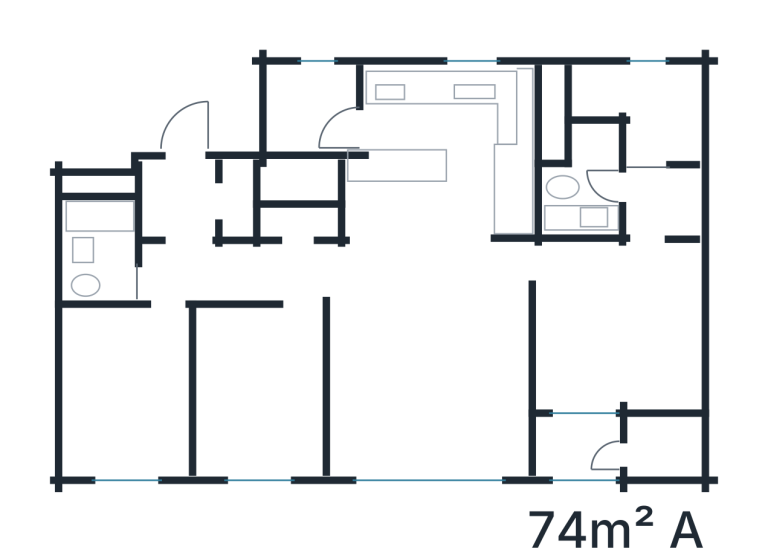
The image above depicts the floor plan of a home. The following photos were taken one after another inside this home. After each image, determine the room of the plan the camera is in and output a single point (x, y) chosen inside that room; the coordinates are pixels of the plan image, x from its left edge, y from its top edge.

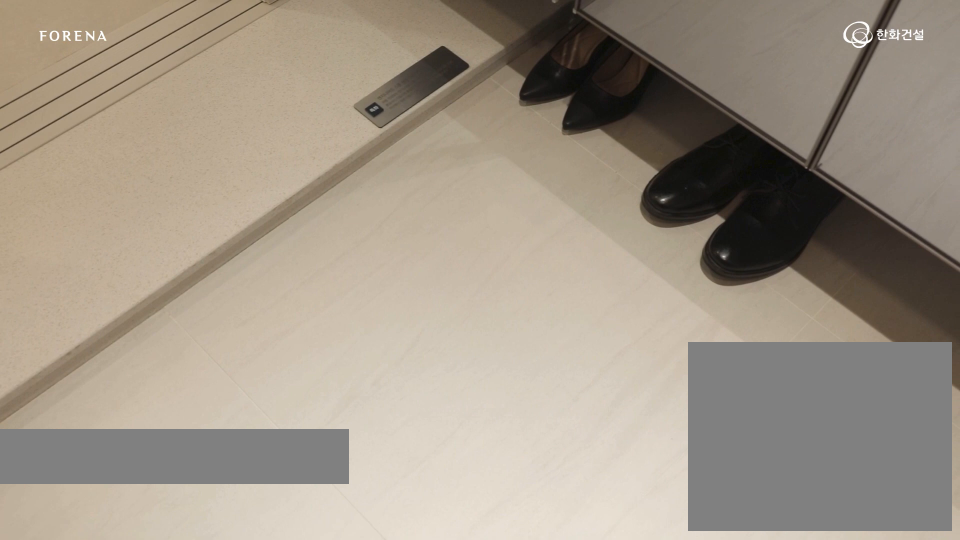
(188, 197)
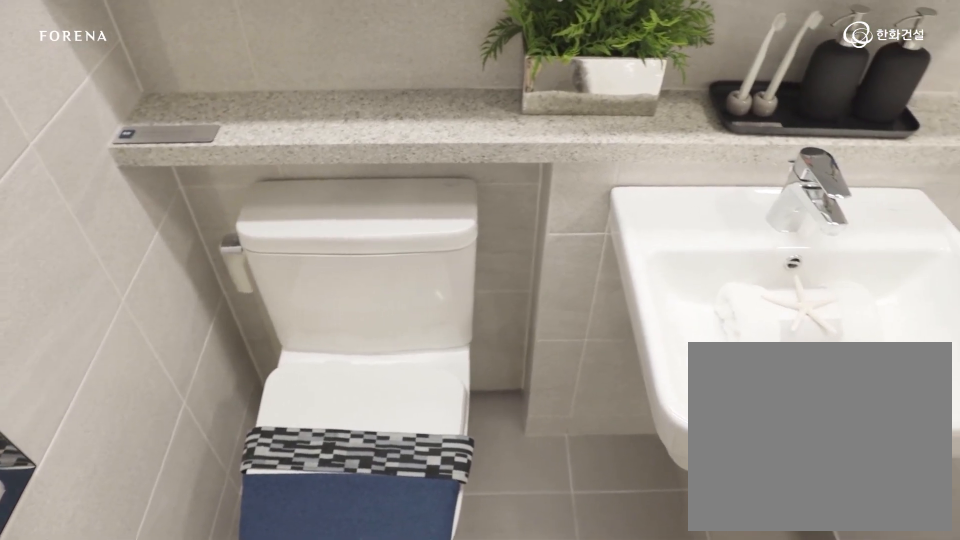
(129, 278)
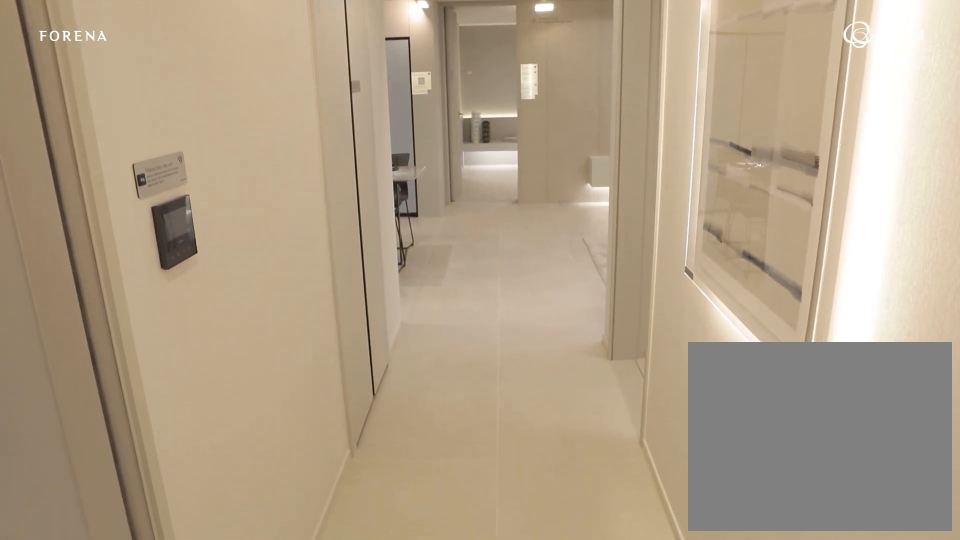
(273, 272)
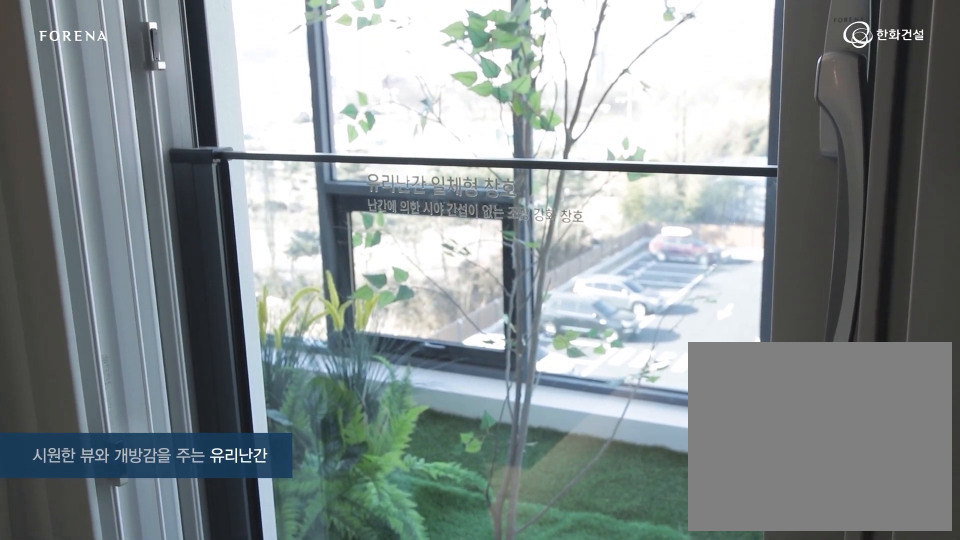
(435, 370)
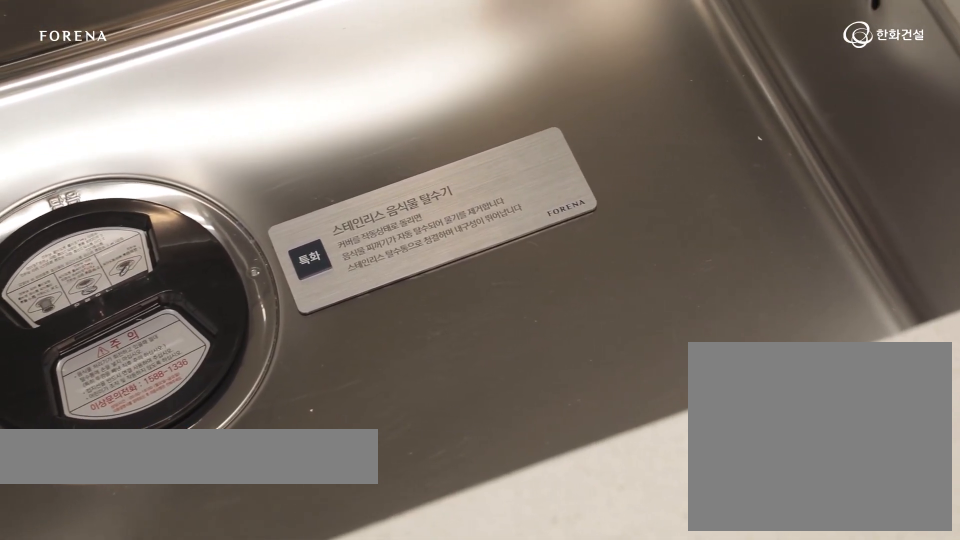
(422, 215)
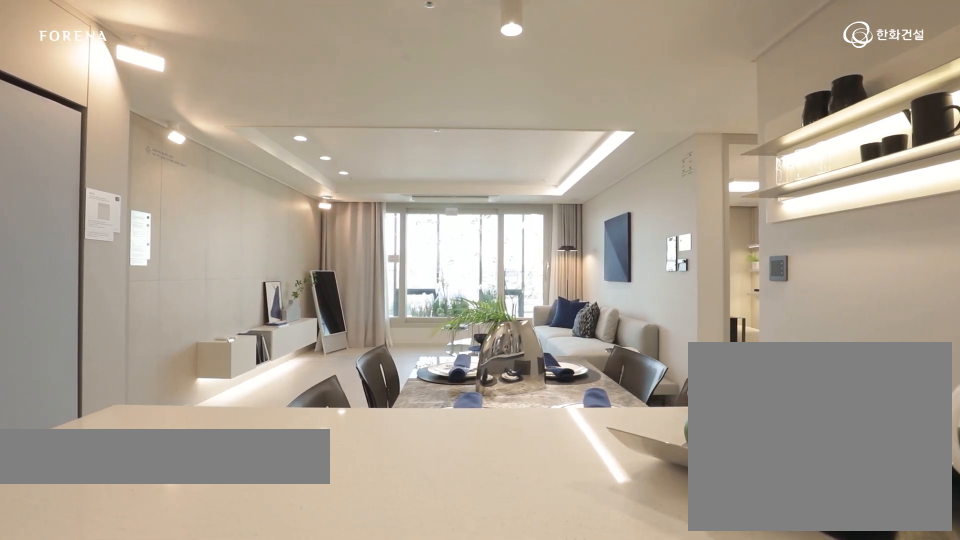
(422, 215)
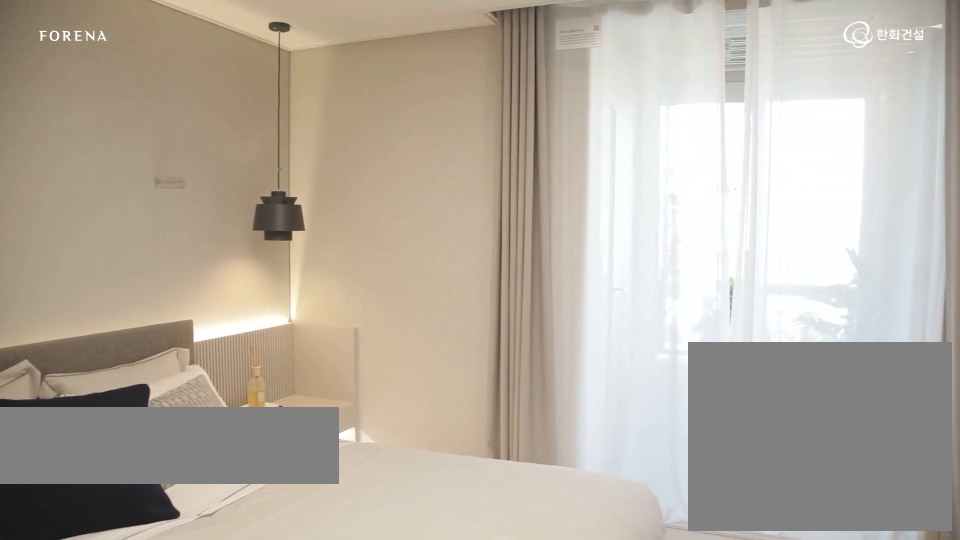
(620, 316)
